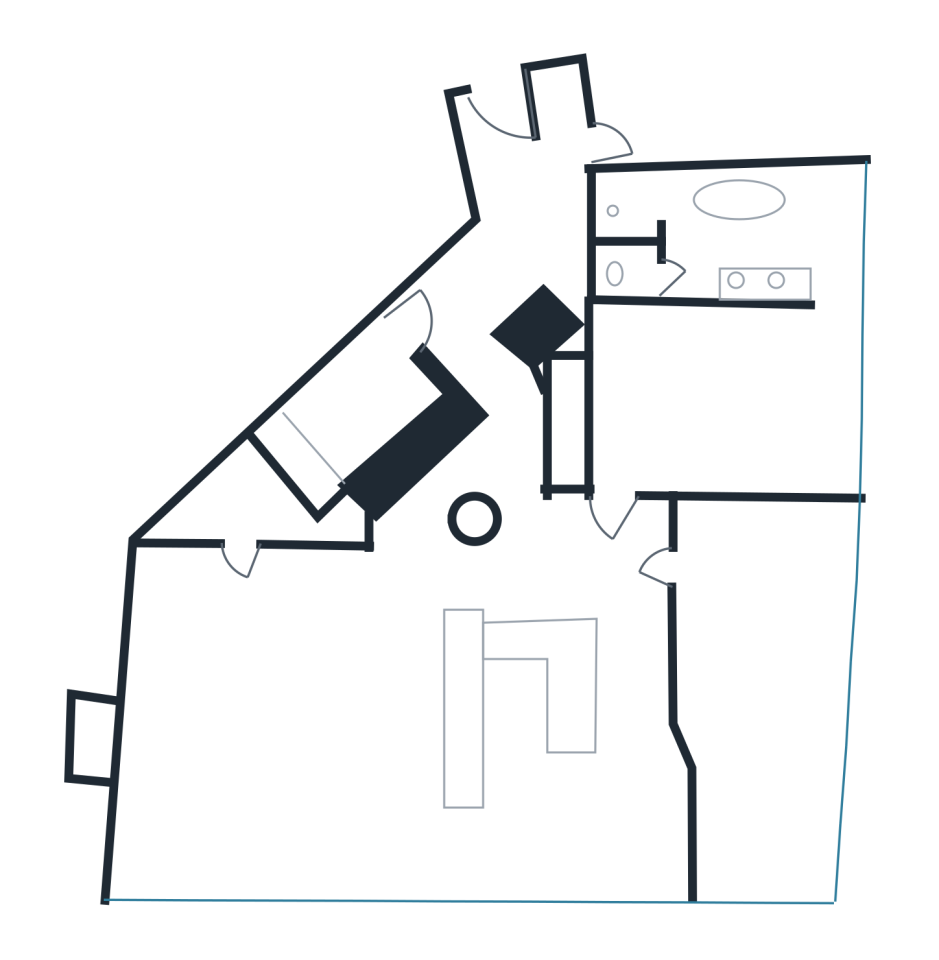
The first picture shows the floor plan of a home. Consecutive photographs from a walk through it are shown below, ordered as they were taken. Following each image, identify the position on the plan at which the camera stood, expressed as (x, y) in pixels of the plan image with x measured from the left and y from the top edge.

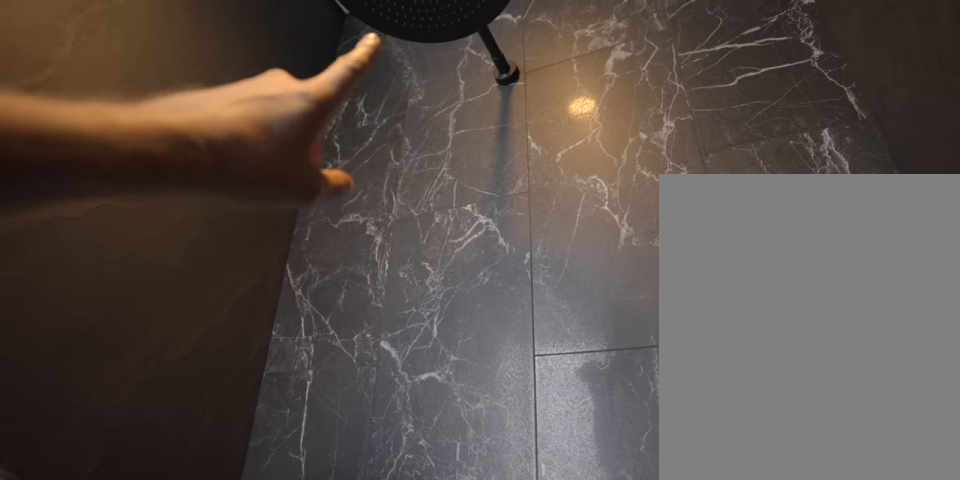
(682, 206)
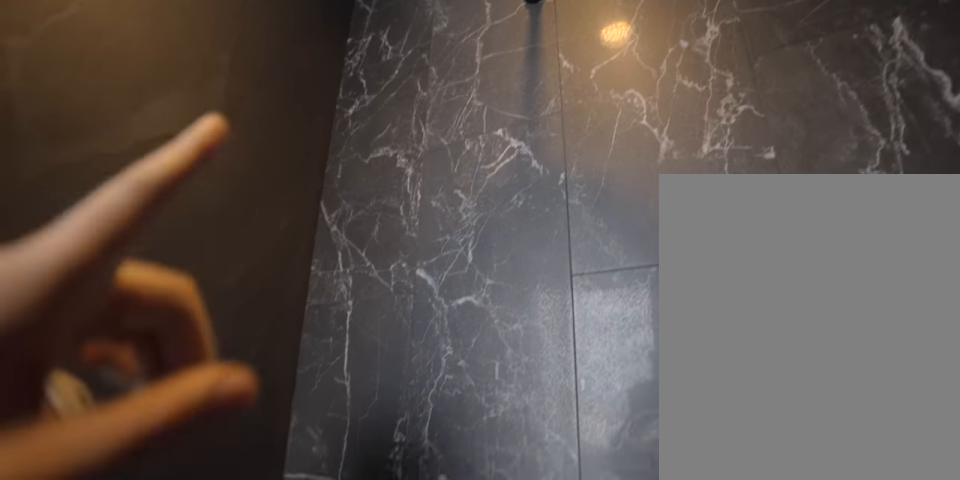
(681, 206)
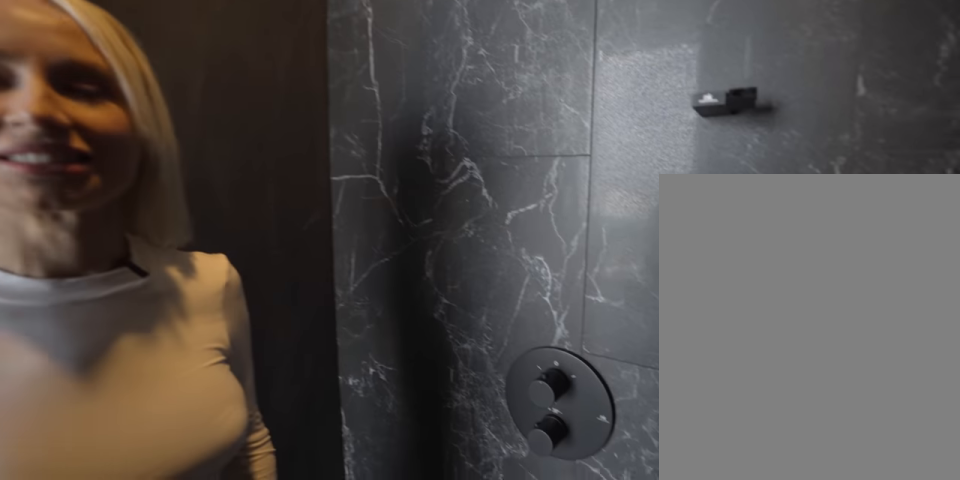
(682, 206)
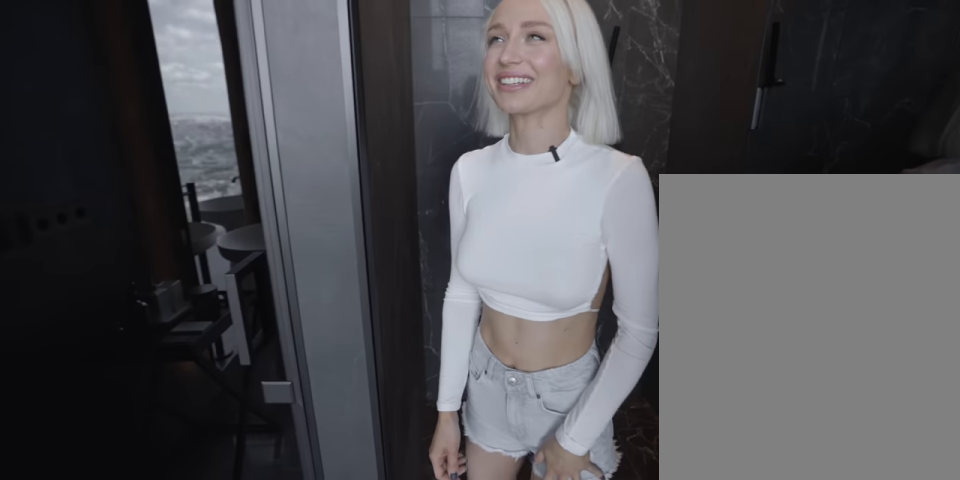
(703, 207)
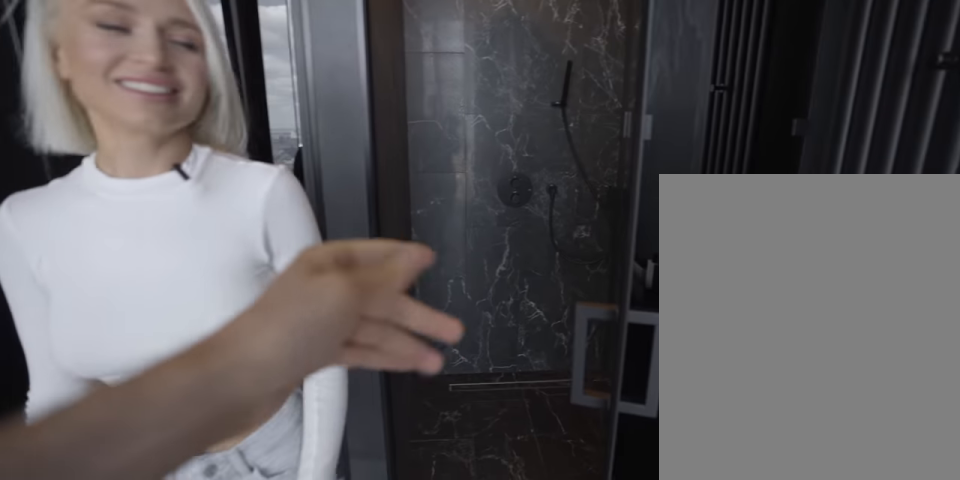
(727, 206)
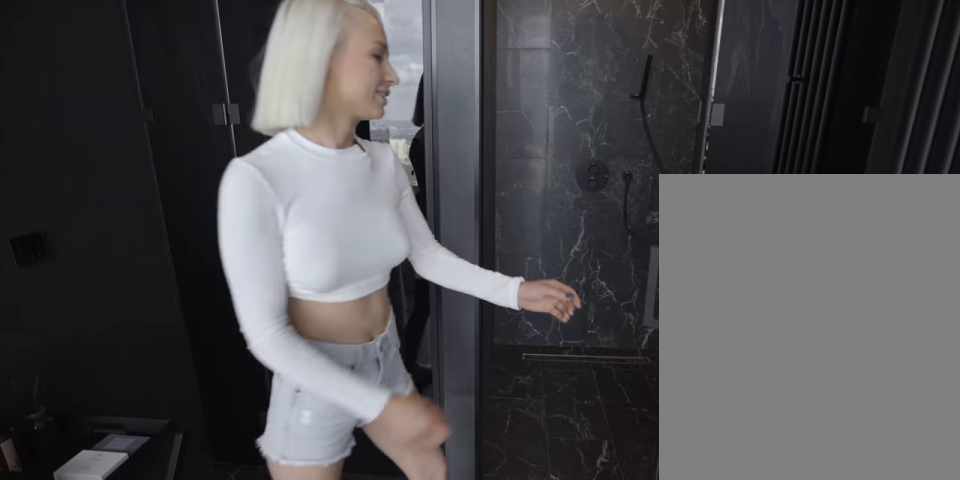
(728, 206)
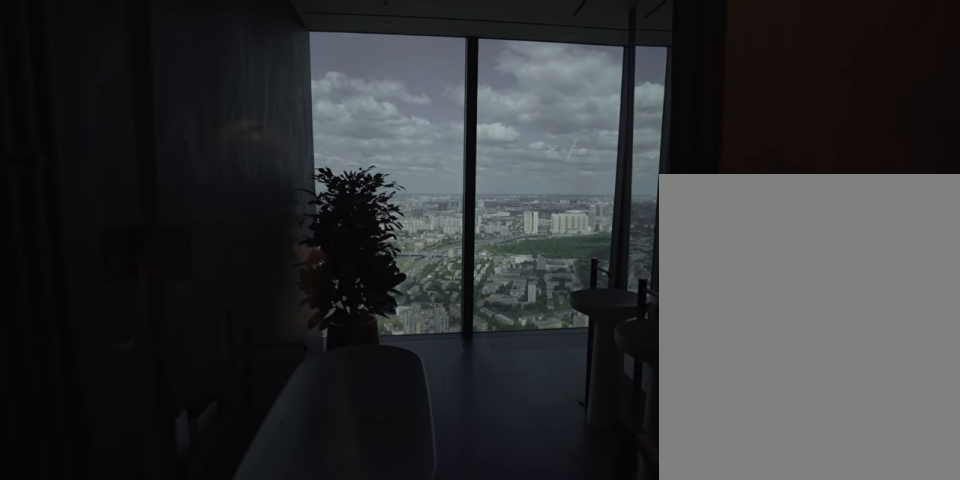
(616, 207)
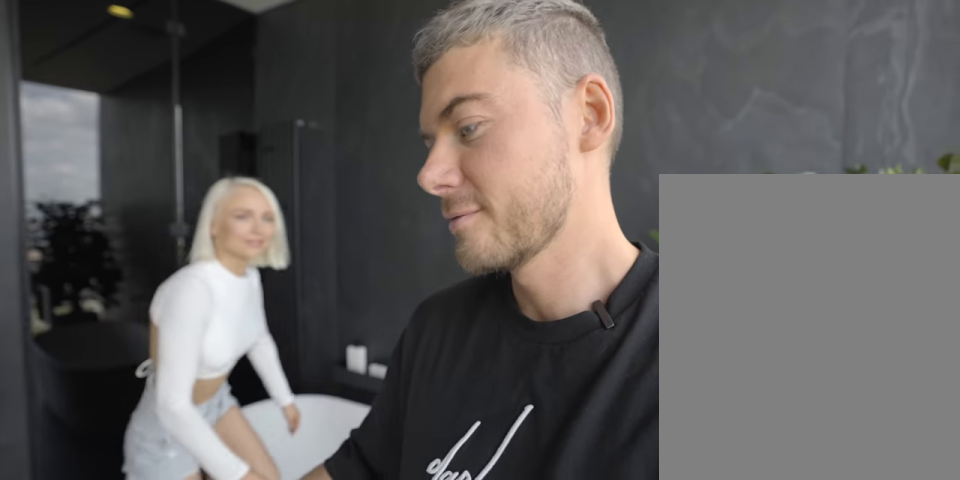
(722, 249)
